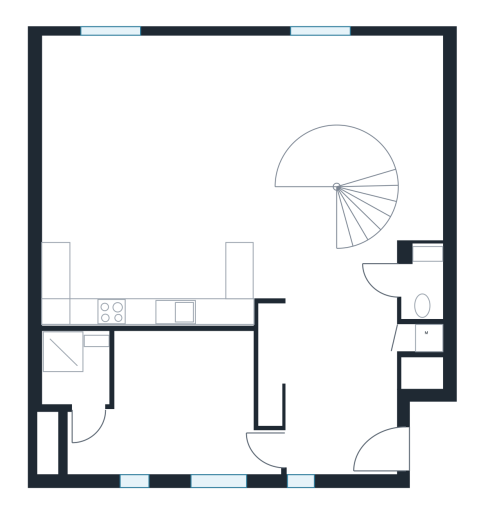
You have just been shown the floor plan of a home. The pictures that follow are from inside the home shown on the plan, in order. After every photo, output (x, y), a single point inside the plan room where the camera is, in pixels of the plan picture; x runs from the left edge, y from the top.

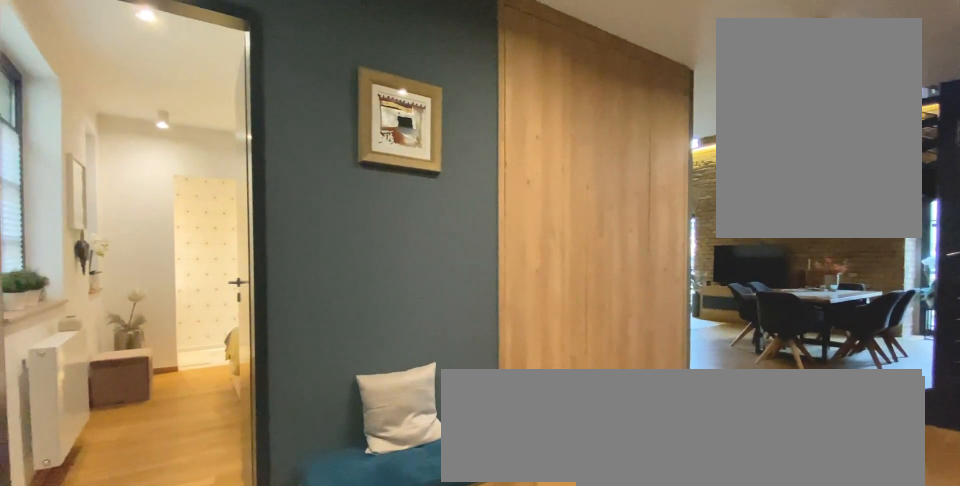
(344, 394)
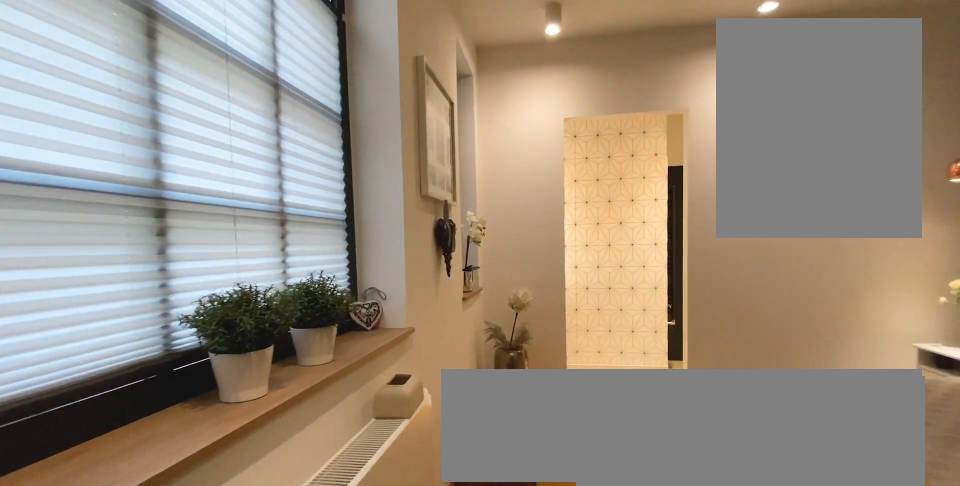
(179, 394)
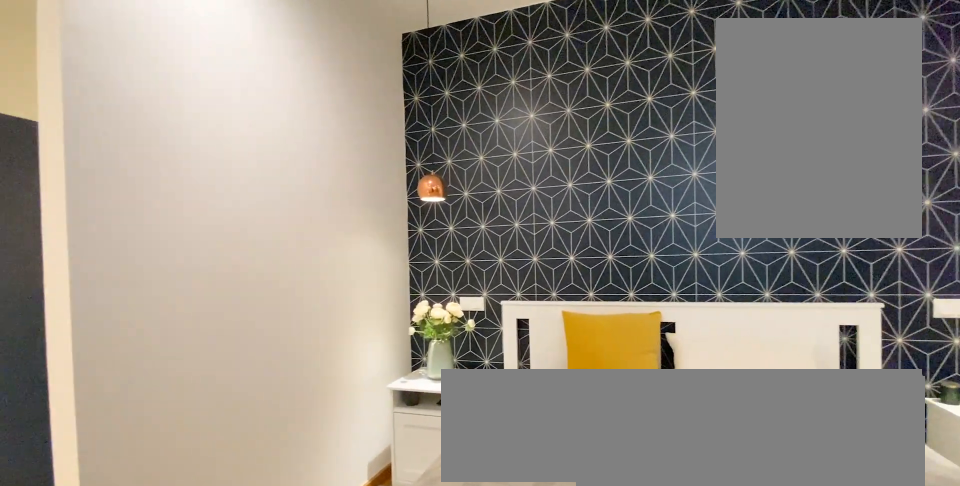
(179, 394)
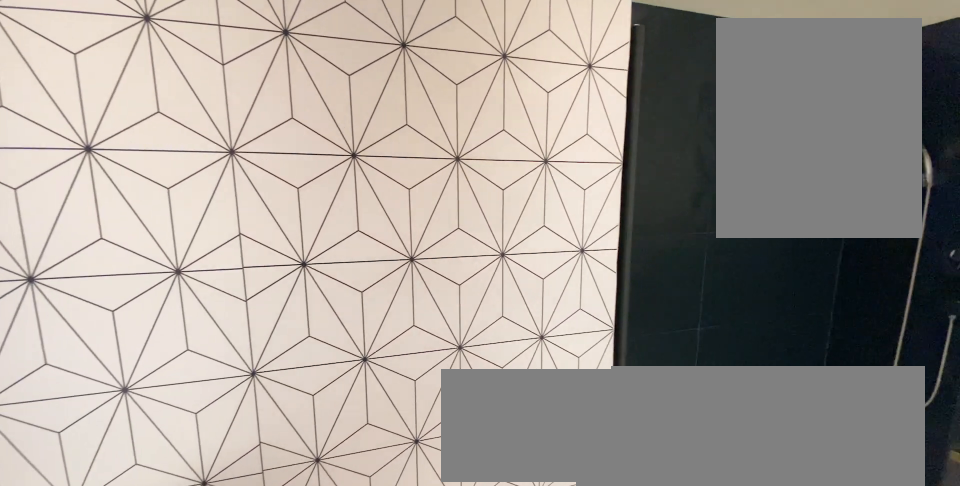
(81, 394)
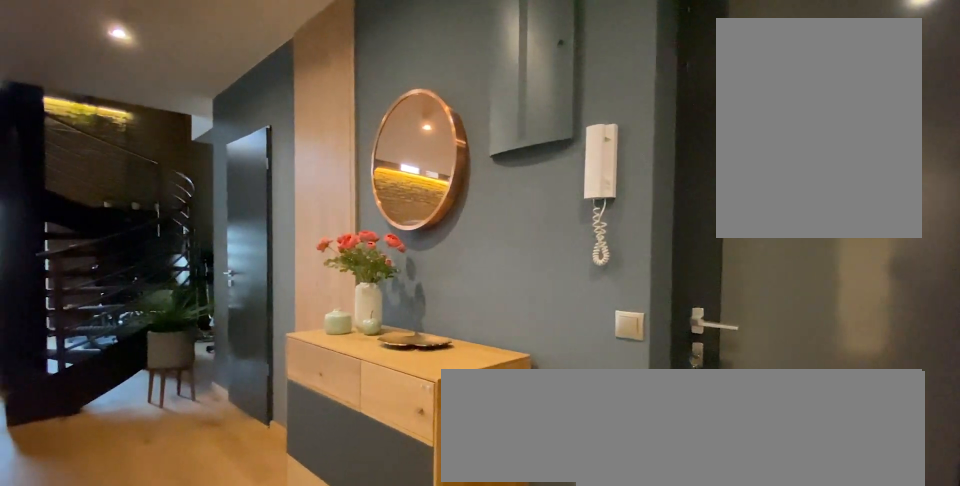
(344, 394)
